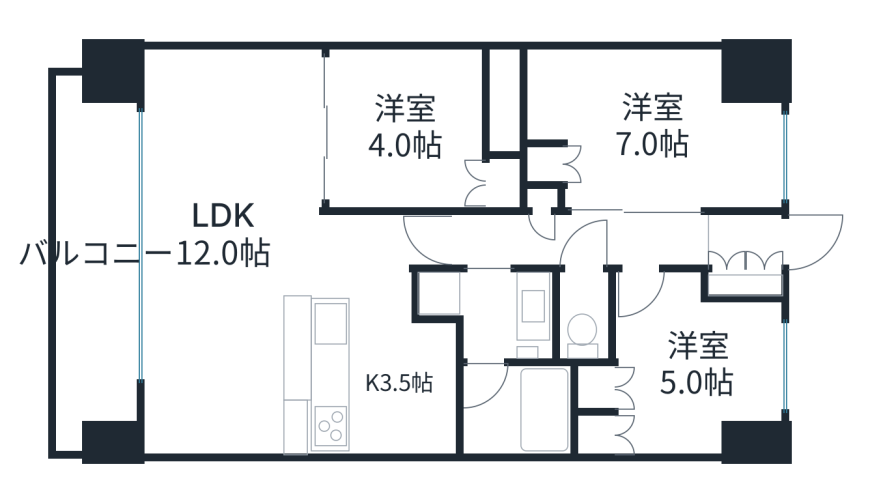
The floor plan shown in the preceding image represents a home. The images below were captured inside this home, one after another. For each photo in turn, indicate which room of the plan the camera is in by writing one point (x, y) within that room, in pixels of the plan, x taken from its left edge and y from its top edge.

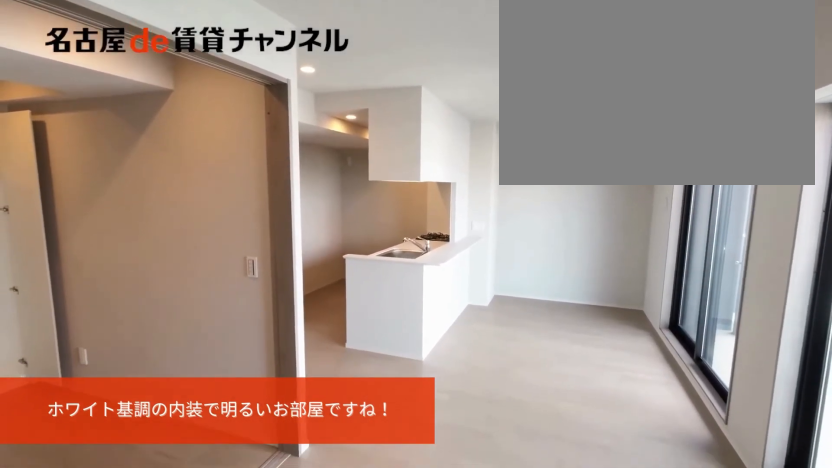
(224, 239)
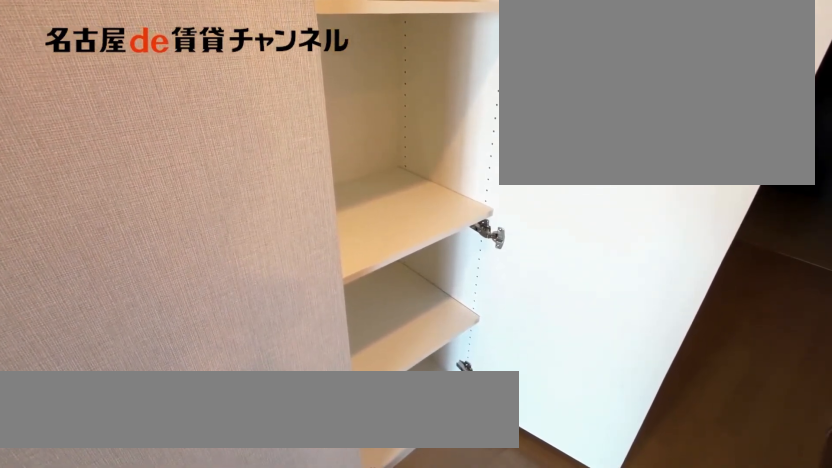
(540, 199)
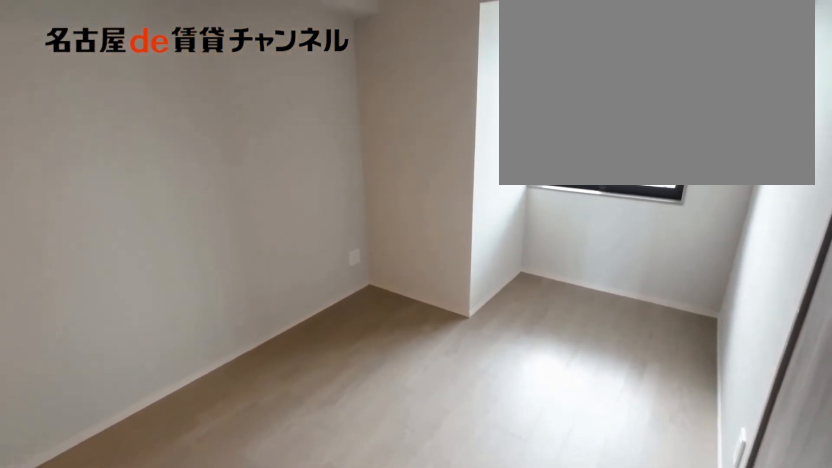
(652, 126)
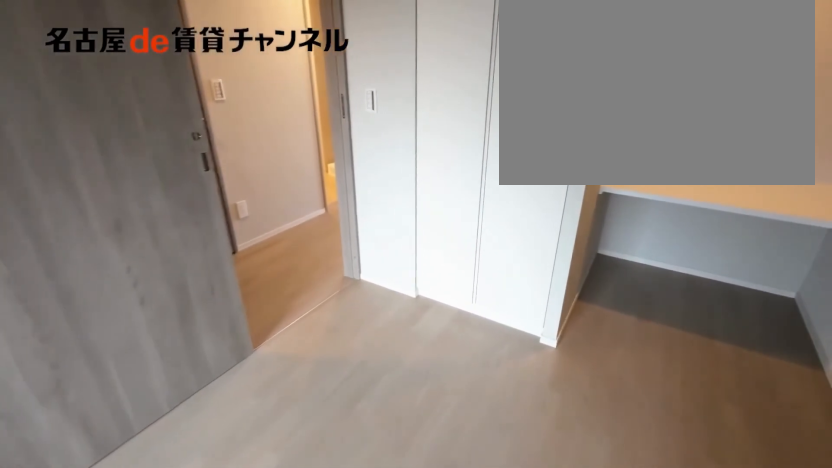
(652, 126)
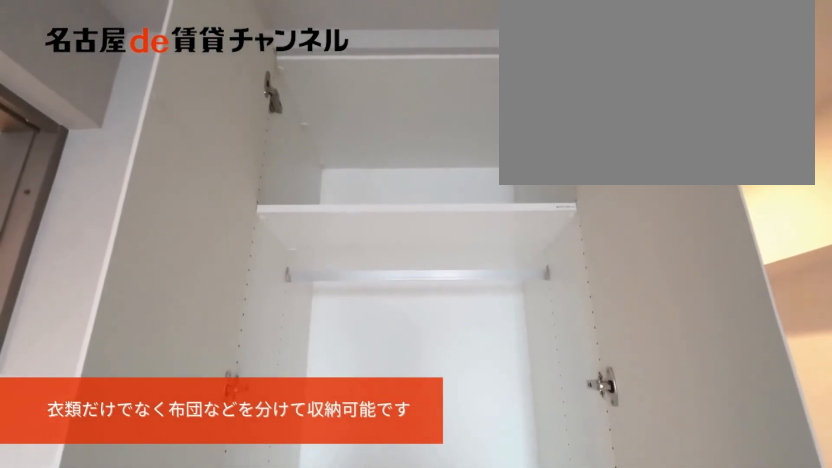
(542, 164)
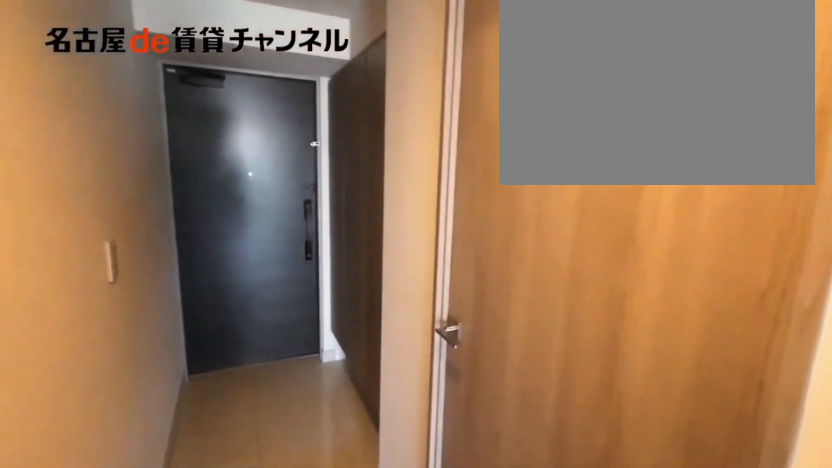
(746, 241)
